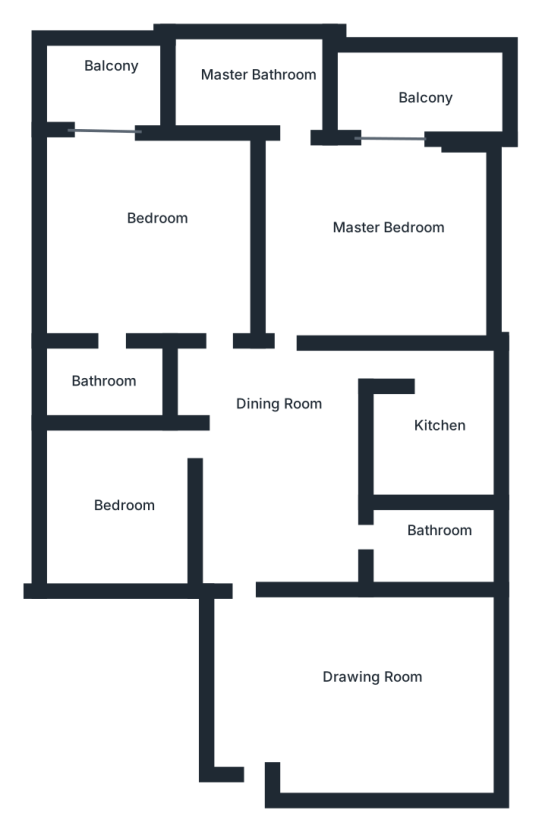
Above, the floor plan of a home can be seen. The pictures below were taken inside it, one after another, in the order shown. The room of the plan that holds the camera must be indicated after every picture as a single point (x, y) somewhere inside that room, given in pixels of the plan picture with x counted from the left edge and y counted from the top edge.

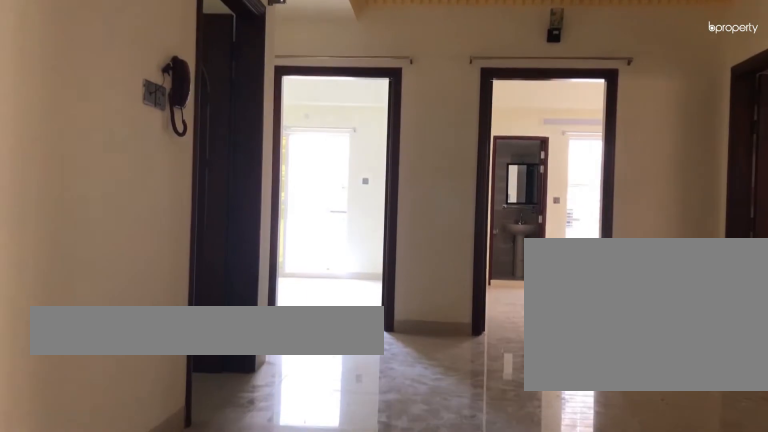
(278, 528)
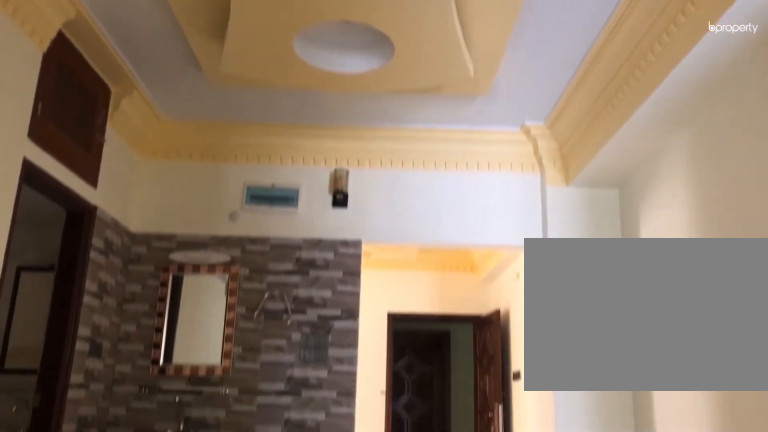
(278, 528)
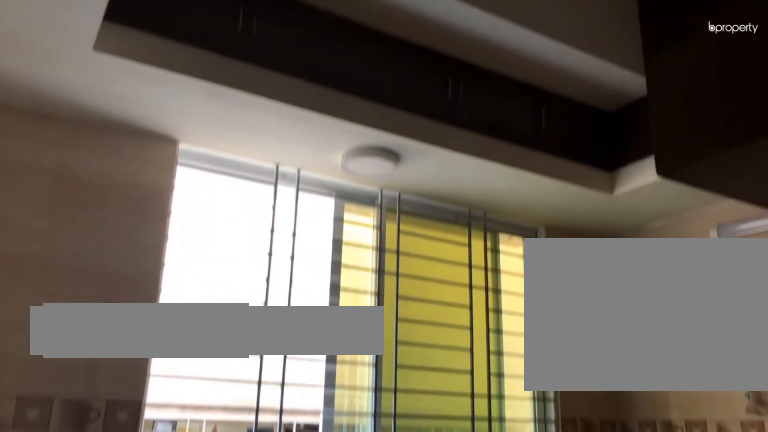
(437, 441)
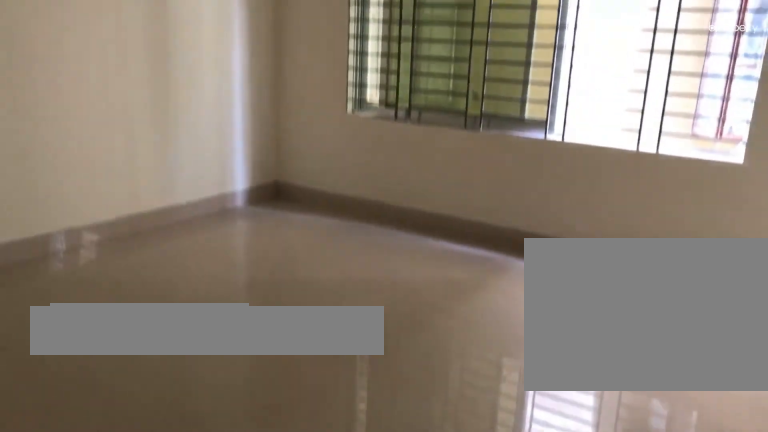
(111, 503)
